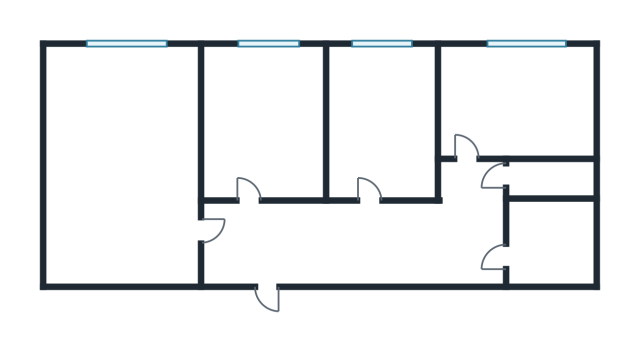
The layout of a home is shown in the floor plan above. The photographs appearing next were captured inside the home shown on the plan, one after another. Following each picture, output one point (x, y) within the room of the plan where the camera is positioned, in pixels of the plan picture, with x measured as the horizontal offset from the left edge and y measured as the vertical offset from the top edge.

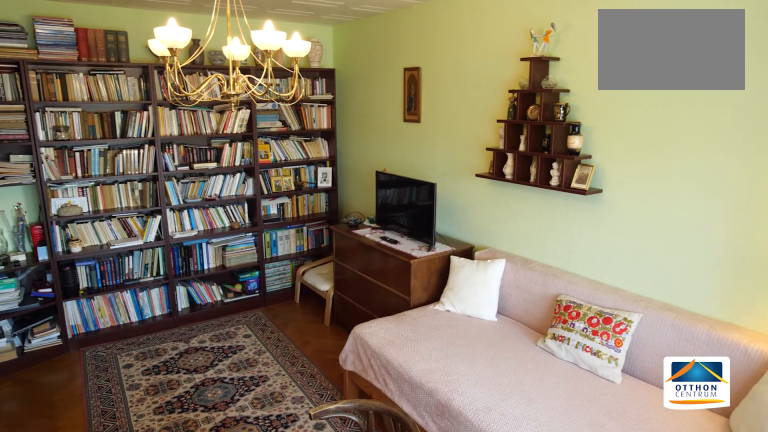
(116, 244)
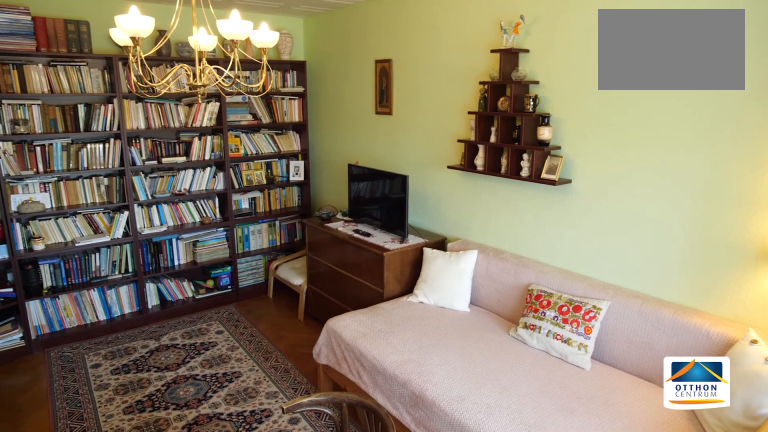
(116, 248)
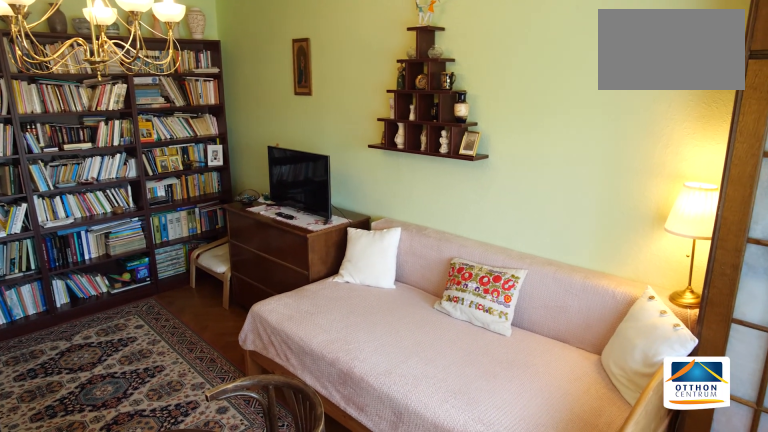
(117, 259)
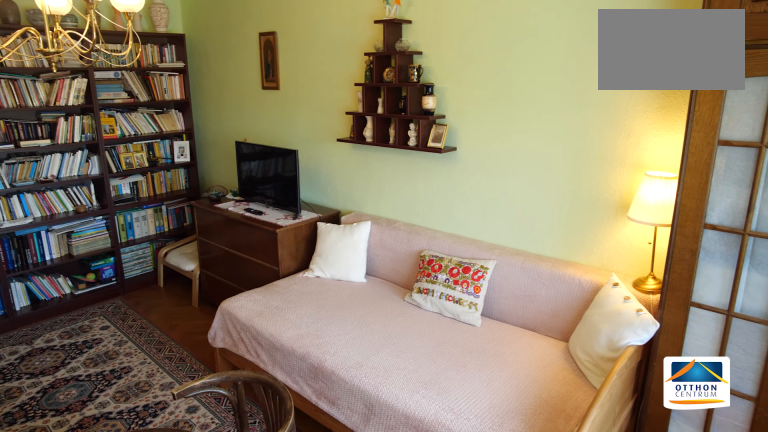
(118, 262)
